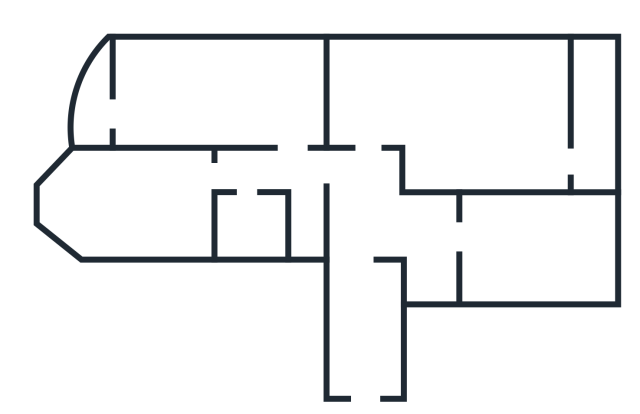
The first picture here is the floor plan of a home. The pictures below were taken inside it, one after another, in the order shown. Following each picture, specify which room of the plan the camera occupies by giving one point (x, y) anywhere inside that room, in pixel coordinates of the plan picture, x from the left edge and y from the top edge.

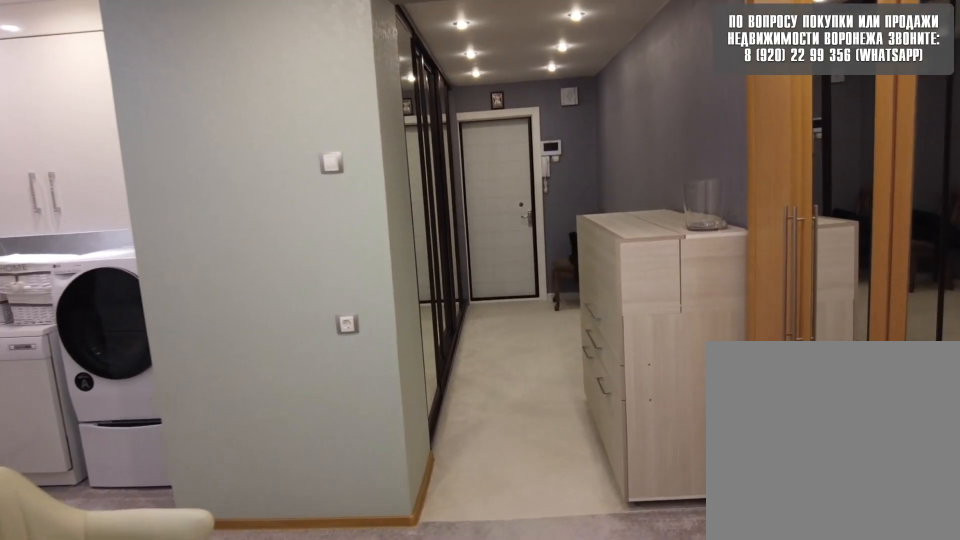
(369, 379)
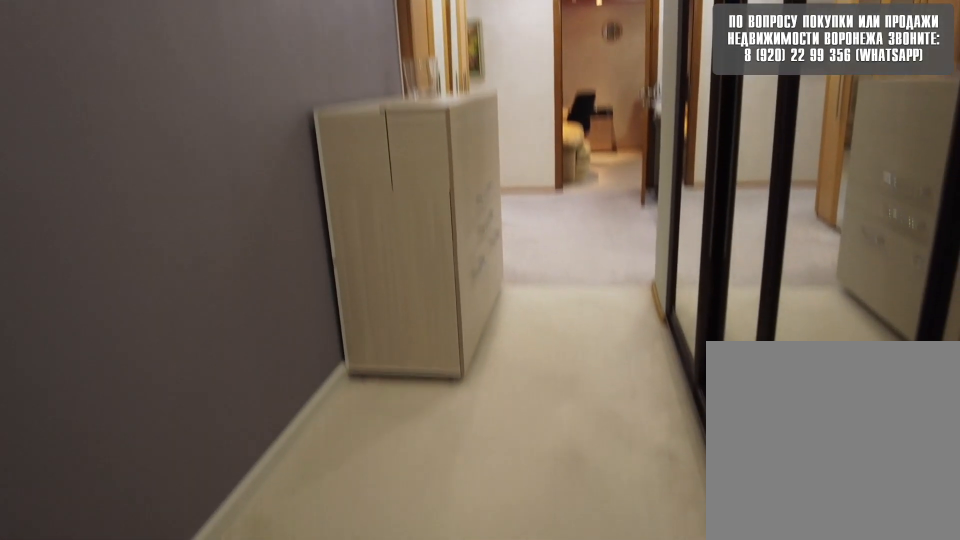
(369, 379)
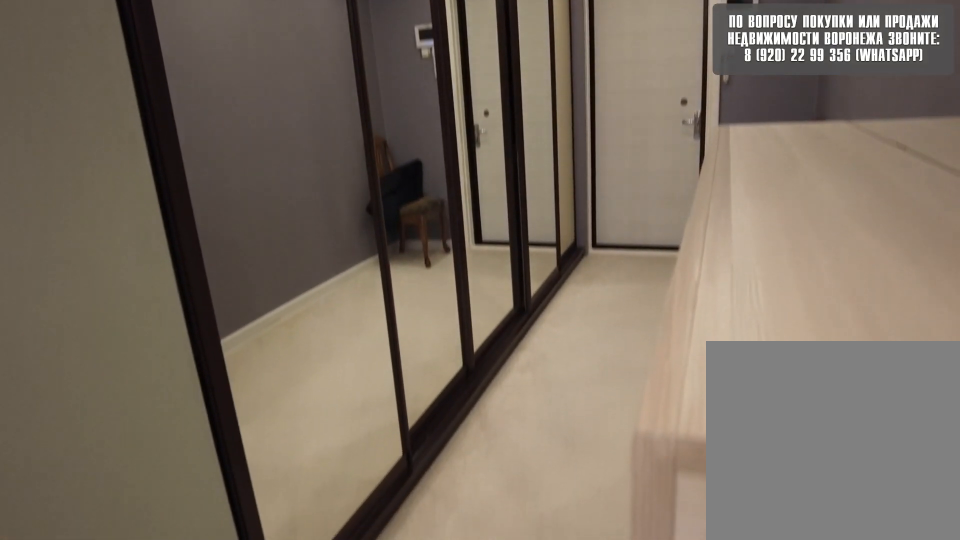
(369, 233)
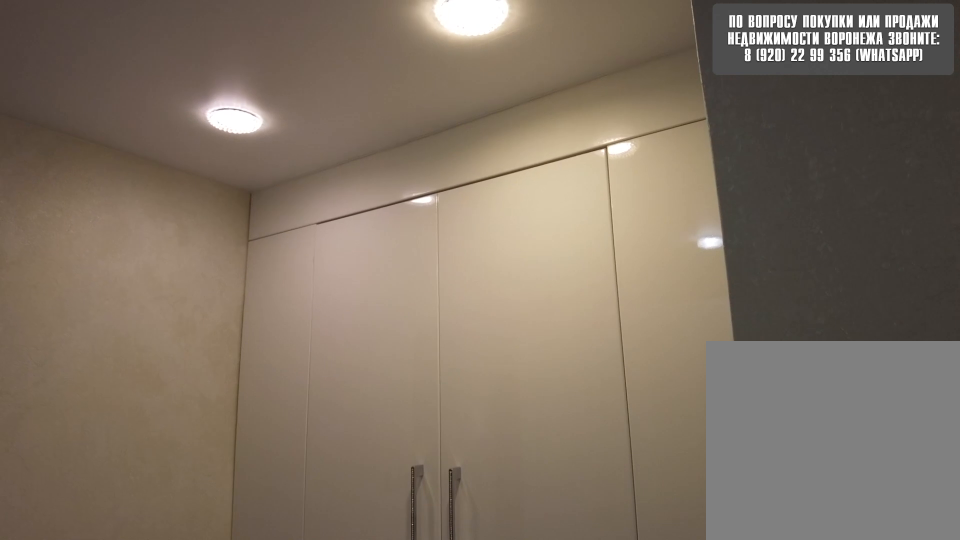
(437, 239)
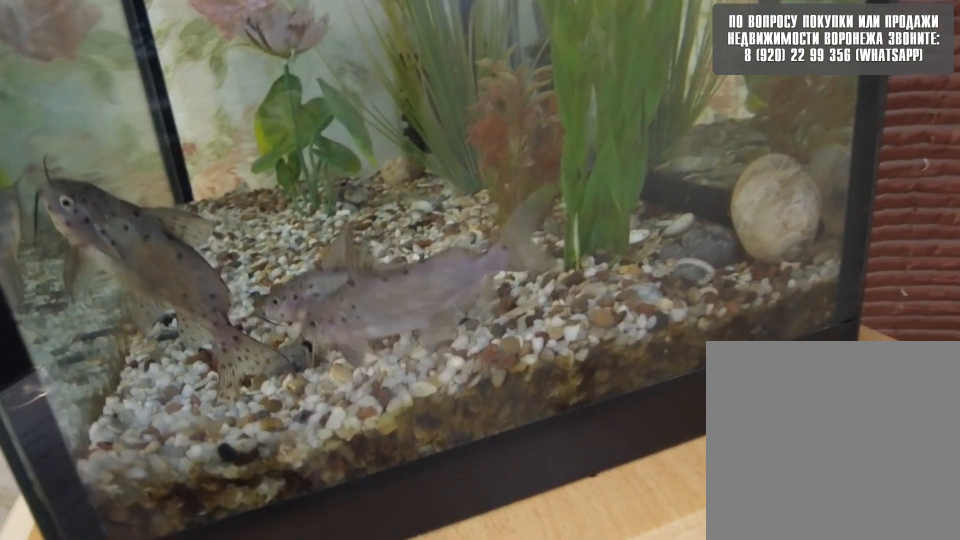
(512, 249)
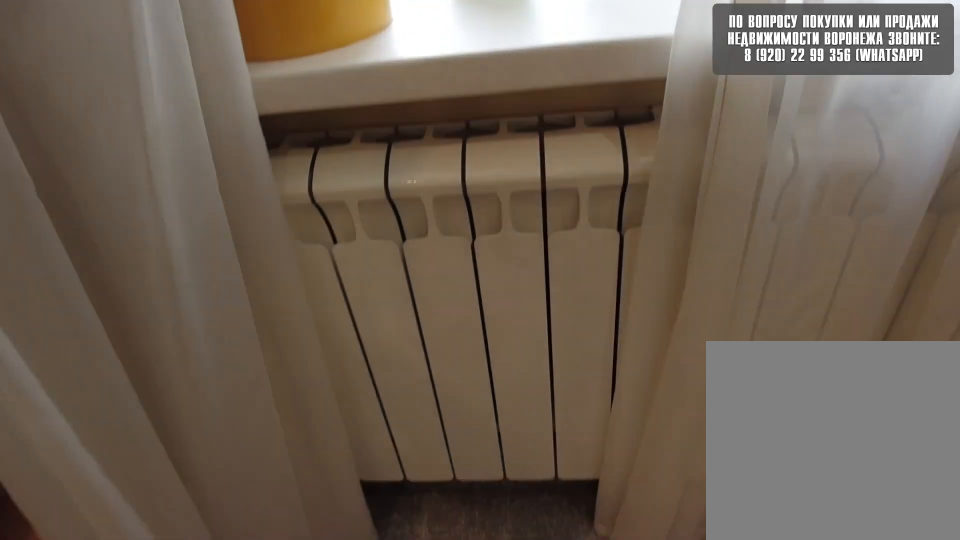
(512, 249)
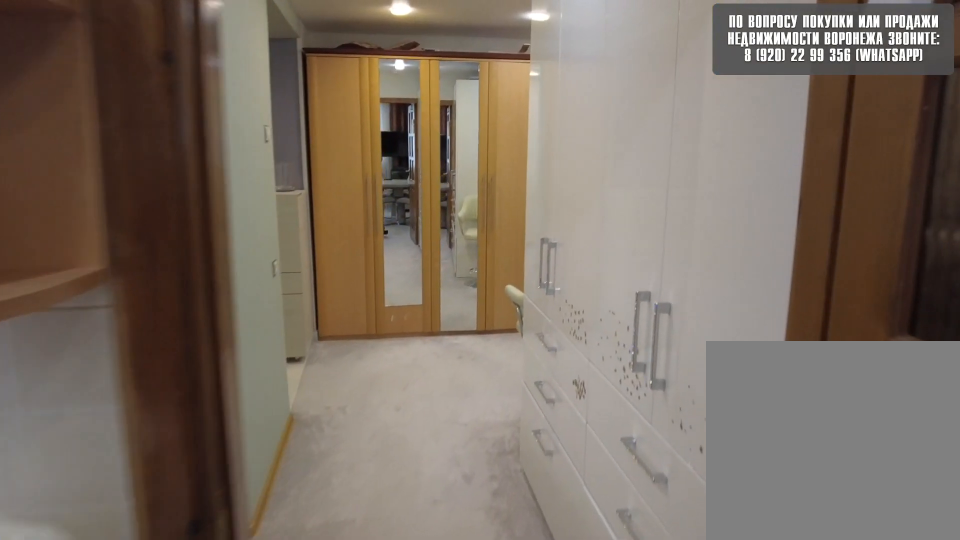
(441, 249)
